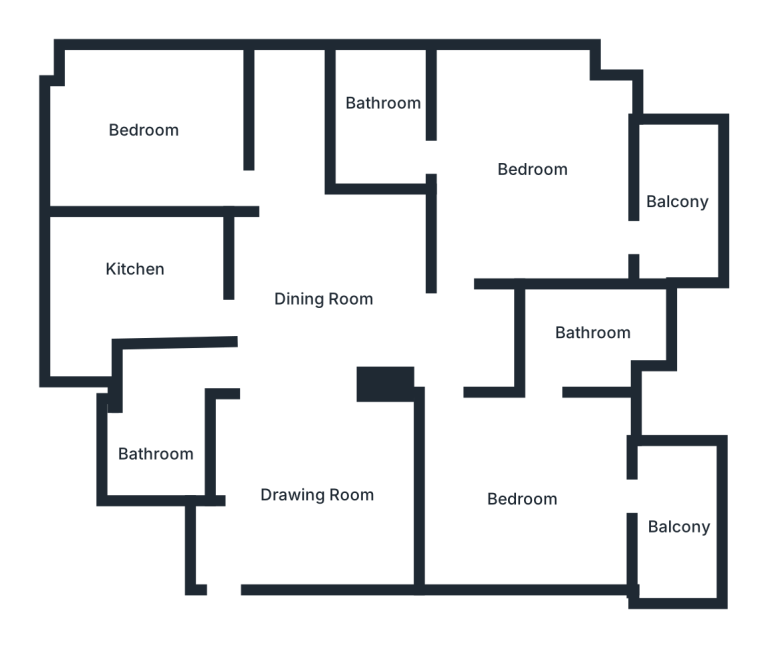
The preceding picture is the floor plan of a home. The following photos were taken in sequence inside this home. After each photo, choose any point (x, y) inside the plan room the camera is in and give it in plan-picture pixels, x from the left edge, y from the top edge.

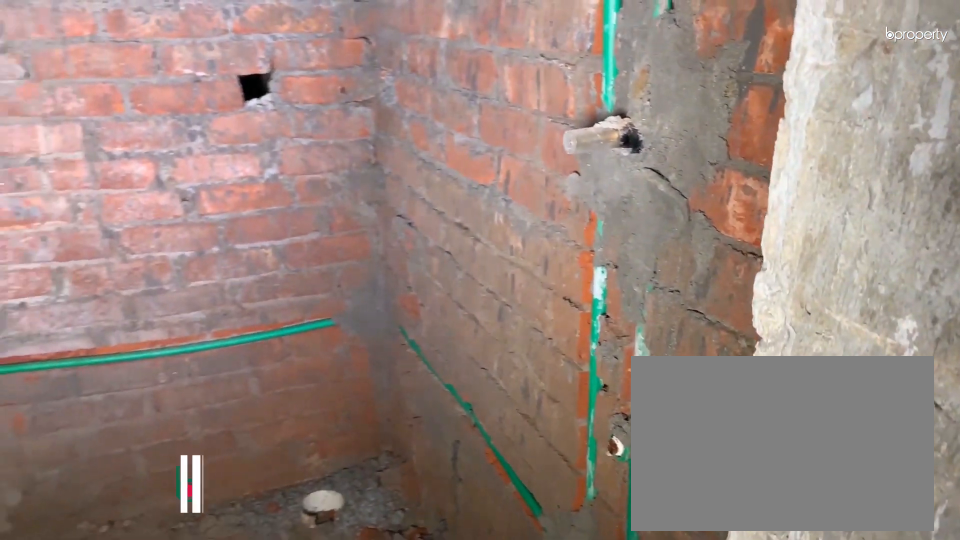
(153, 421)
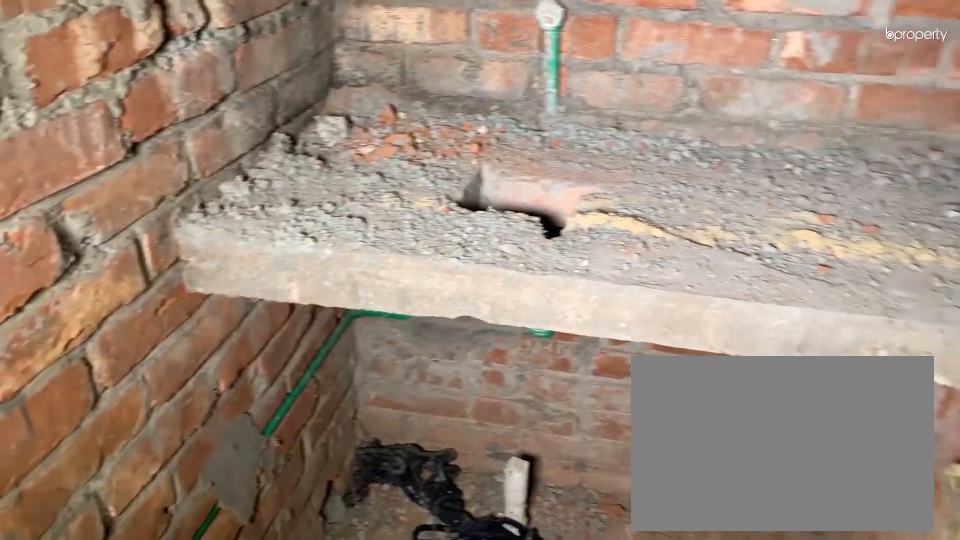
(119, 279)
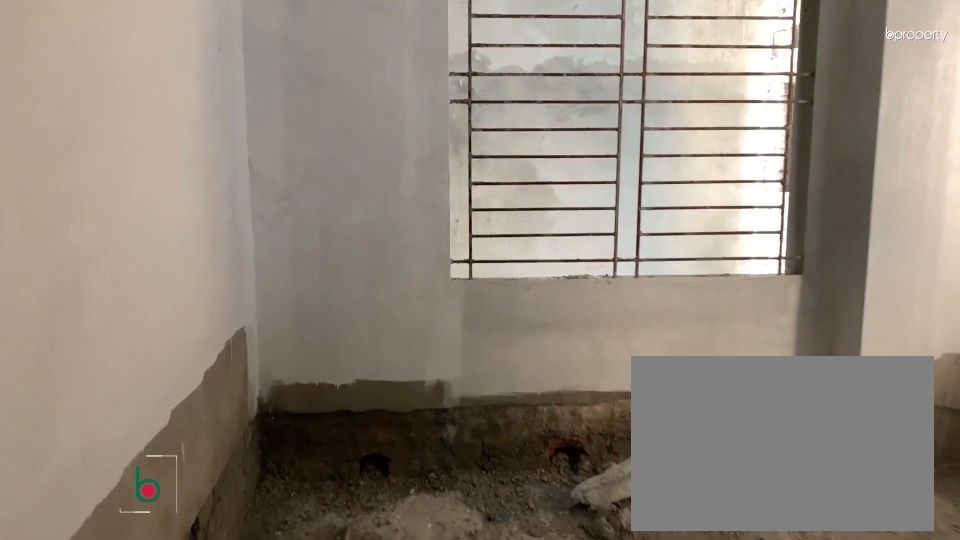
(144, 132)
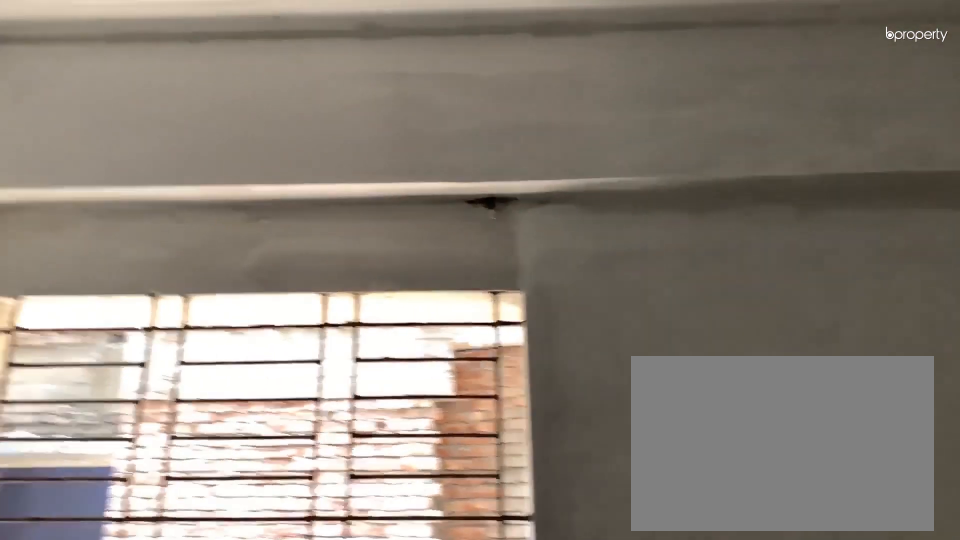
(144, 132)
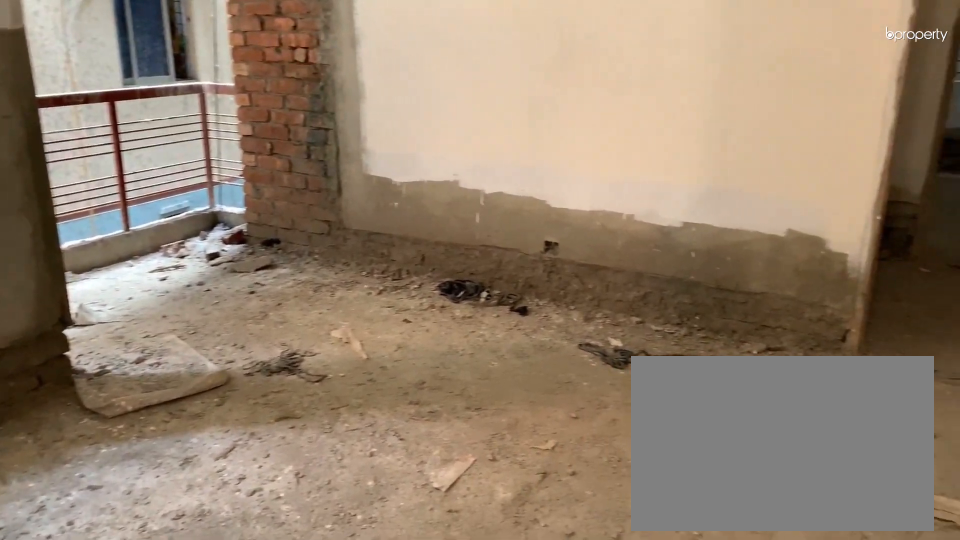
(523, 160)
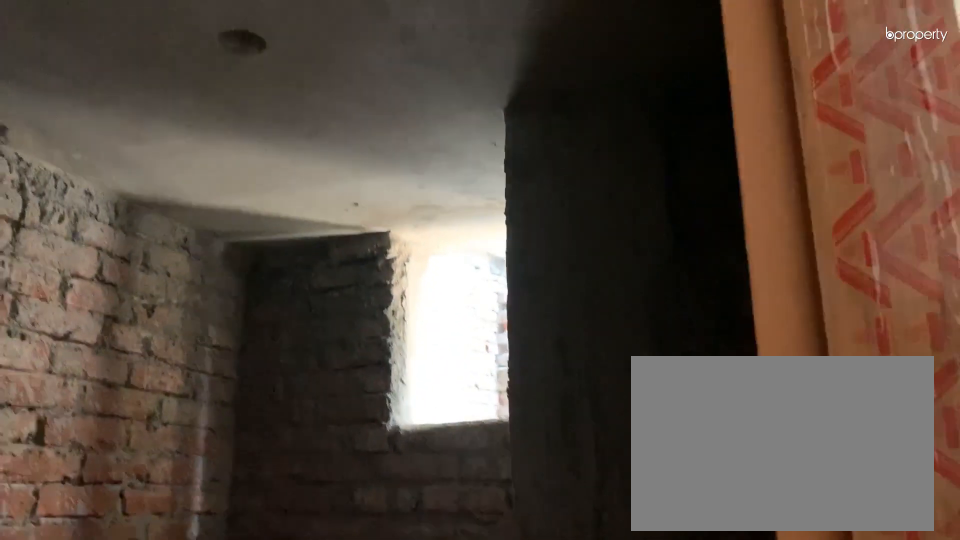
(380, 122)
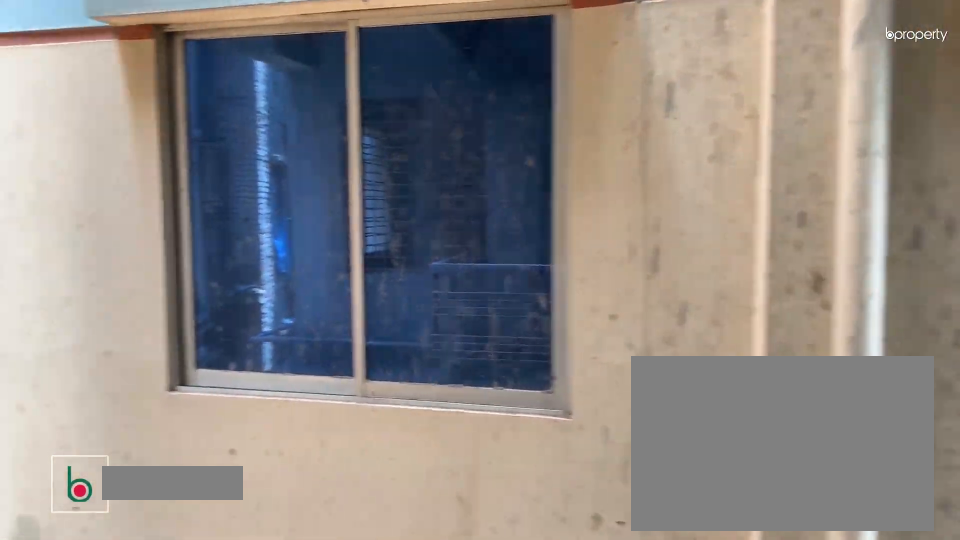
(682, 191)
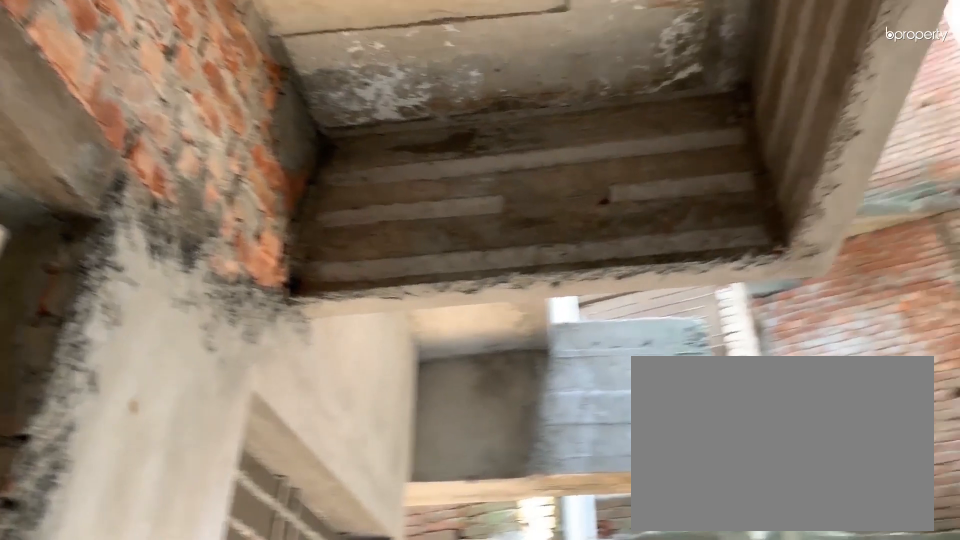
(683, 191)
